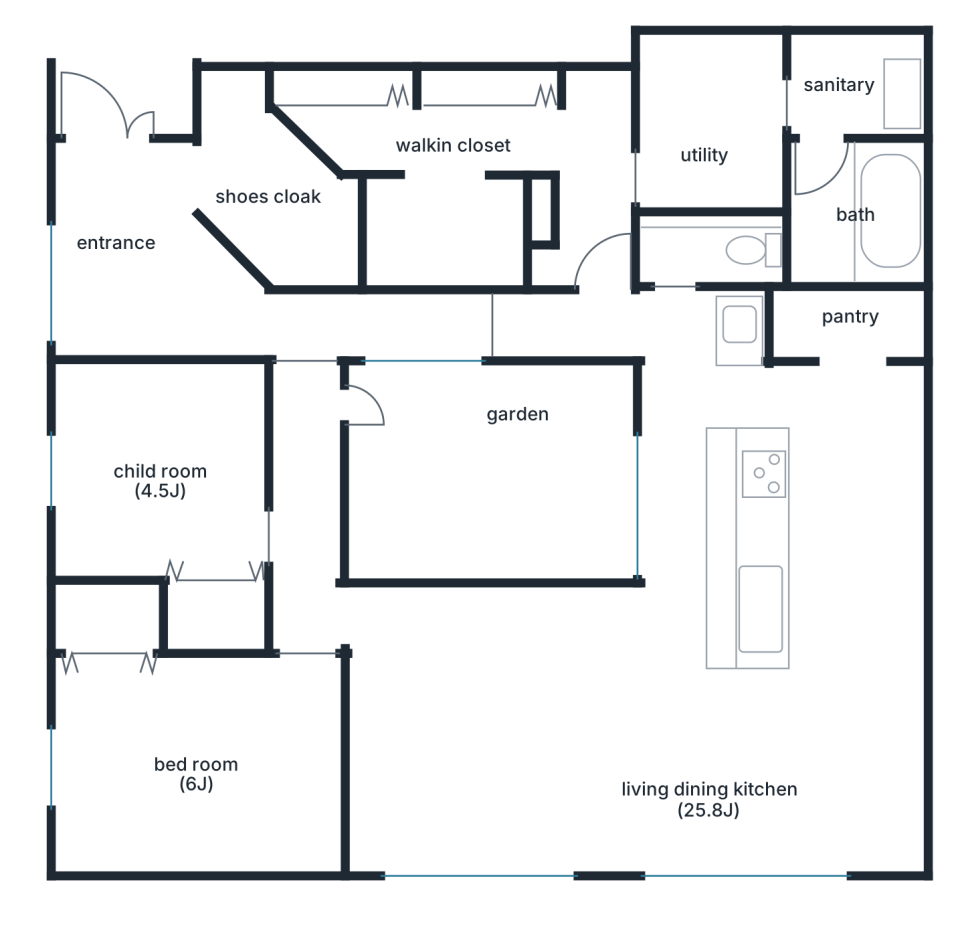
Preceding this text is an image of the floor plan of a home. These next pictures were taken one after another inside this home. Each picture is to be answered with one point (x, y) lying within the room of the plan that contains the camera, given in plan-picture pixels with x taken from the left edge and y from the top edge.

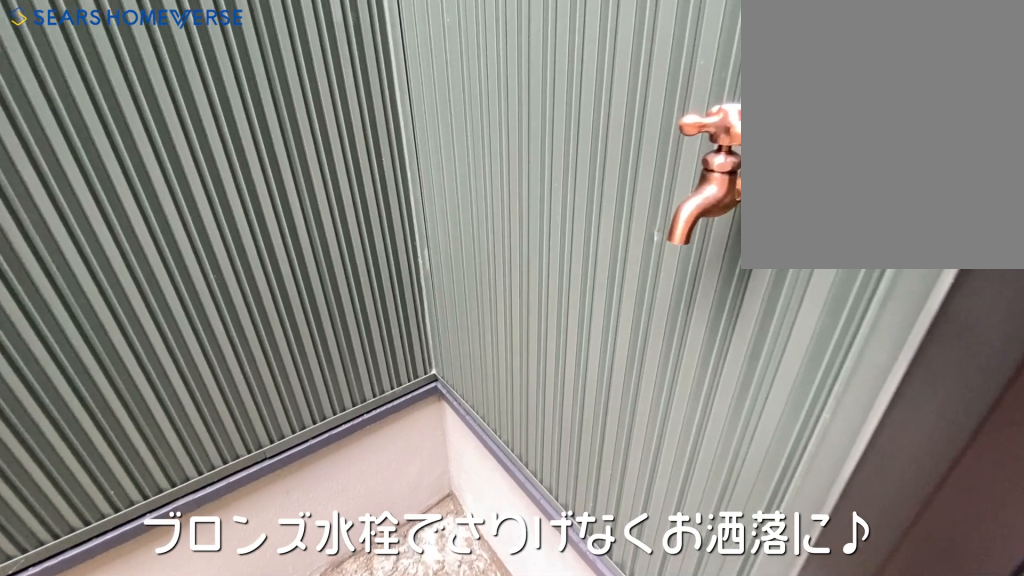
(498, 480)
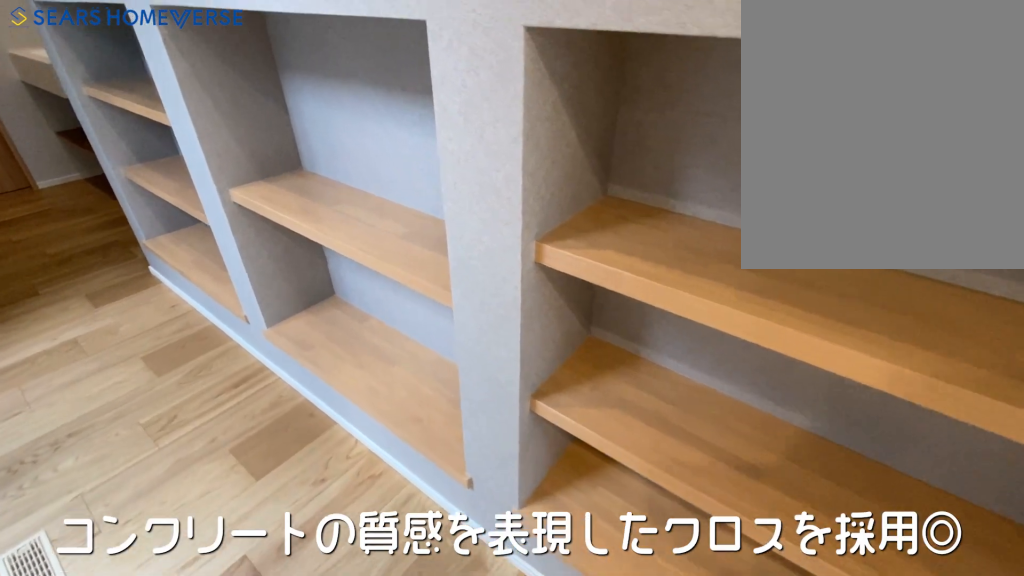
(846, 548)
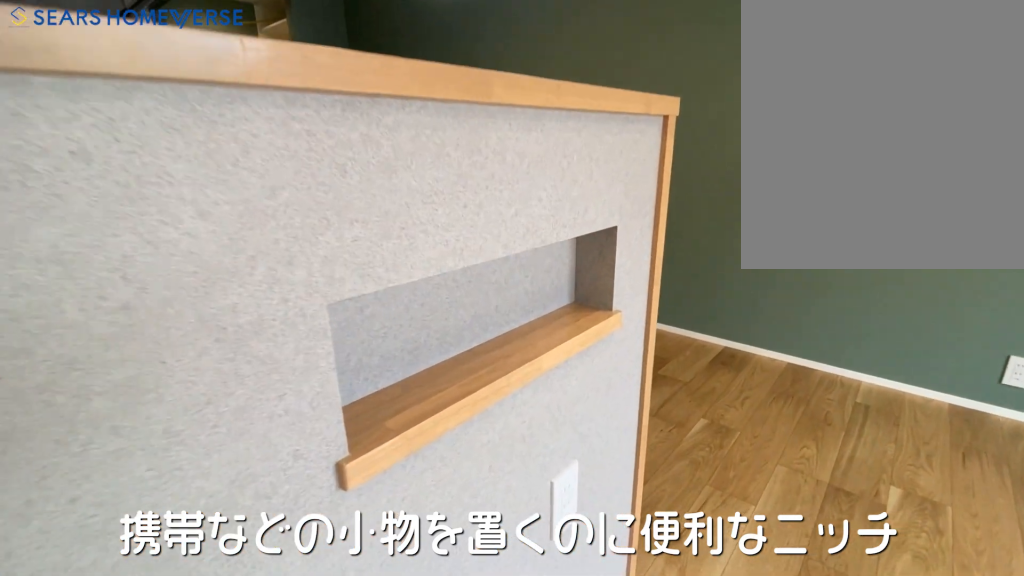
(846, 548)
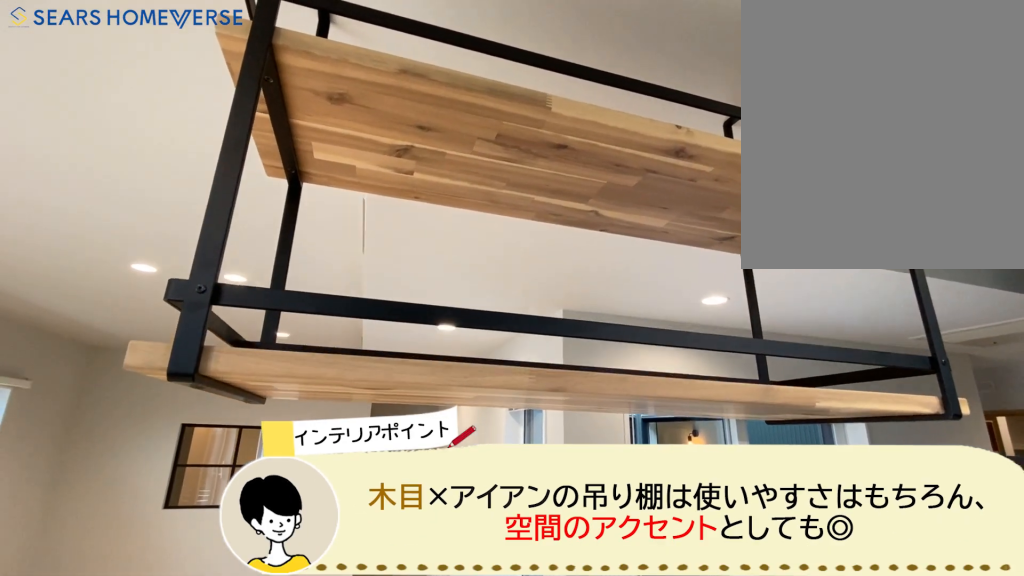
(846, 548)
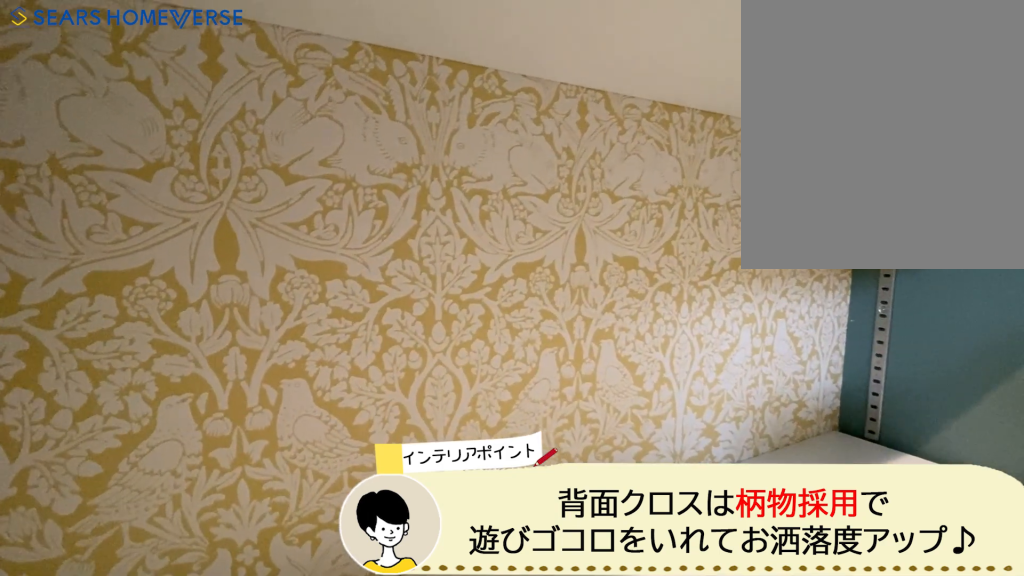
(856, 328)
